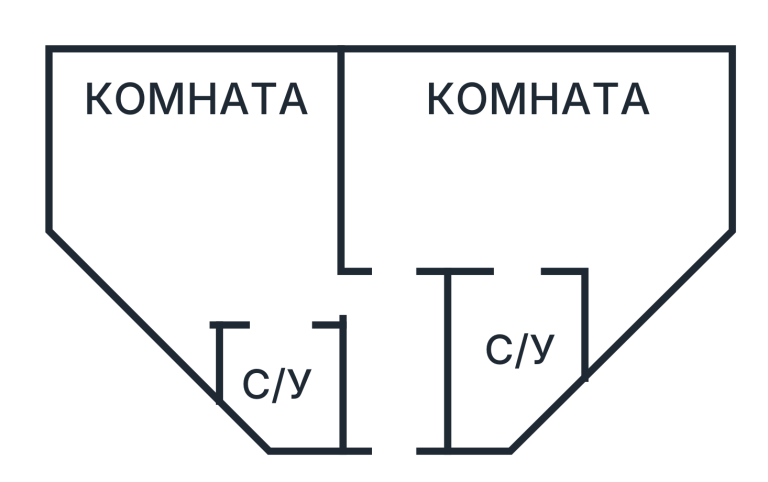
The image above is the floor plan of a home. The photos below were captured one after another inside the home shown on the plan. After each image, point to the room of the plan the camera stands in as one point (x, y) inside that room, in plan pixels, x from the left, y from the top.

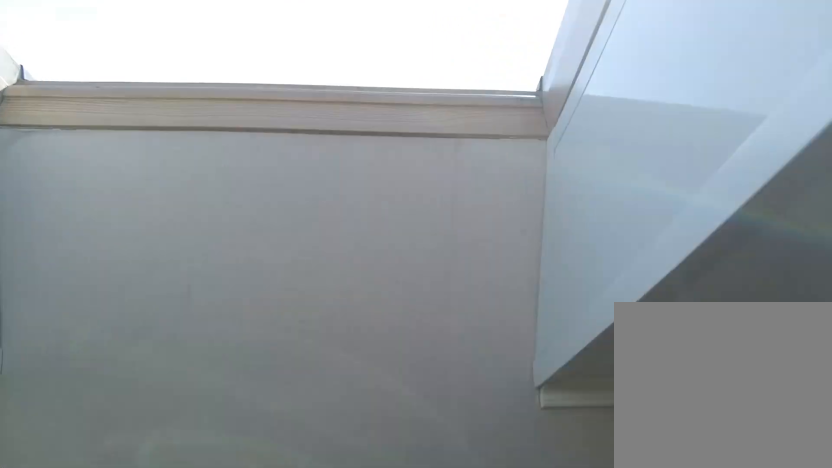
(284, 125)
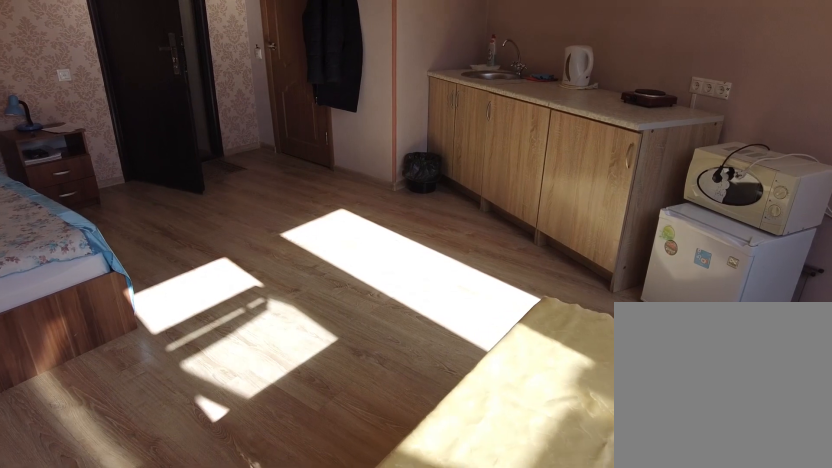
(284, 125)
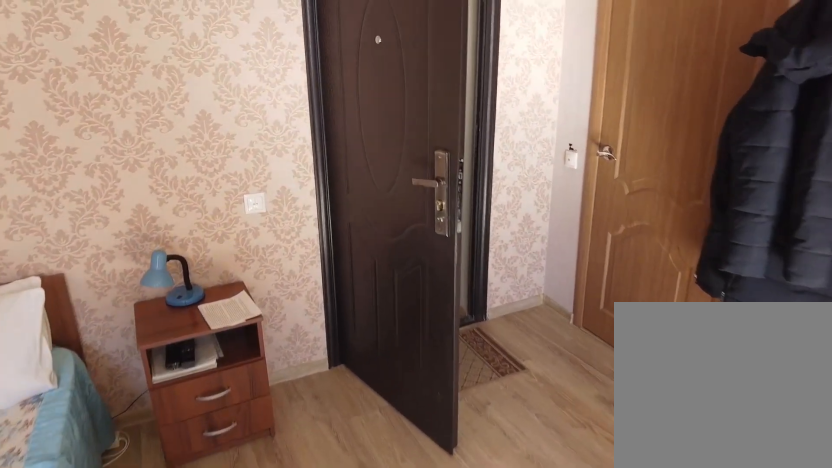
(304, 234)
